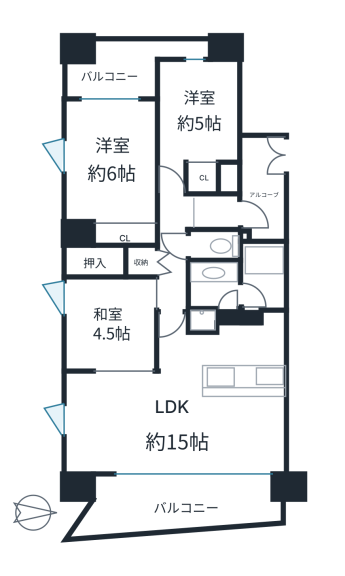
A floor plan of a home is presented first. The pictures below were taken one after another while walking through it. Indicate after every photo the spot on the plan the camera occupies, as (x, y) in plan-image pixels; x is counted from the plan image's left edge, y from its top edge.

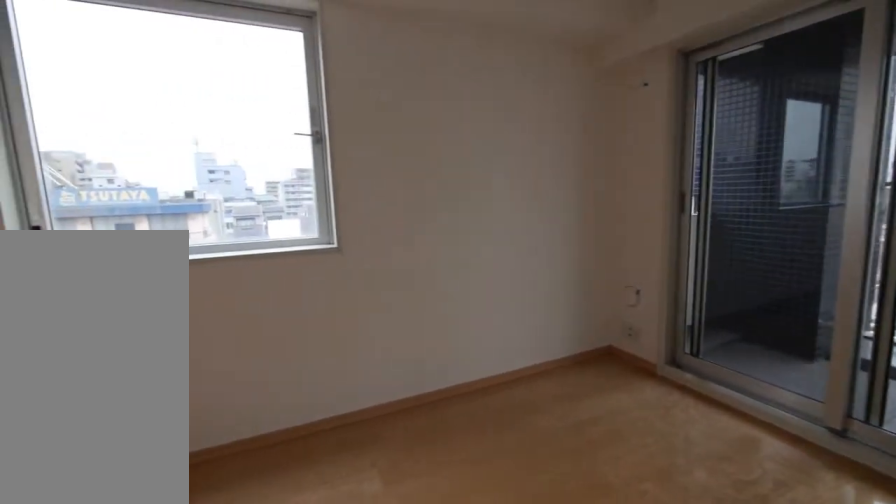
(99, 189)
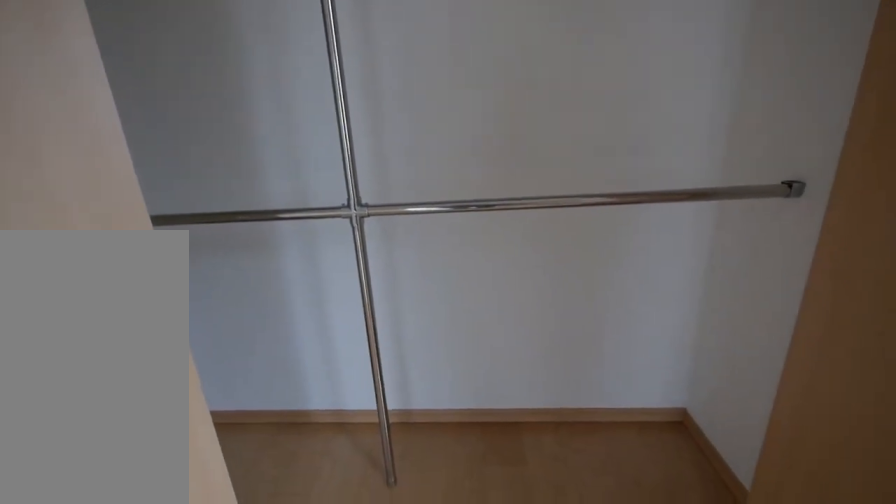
(99, 189)
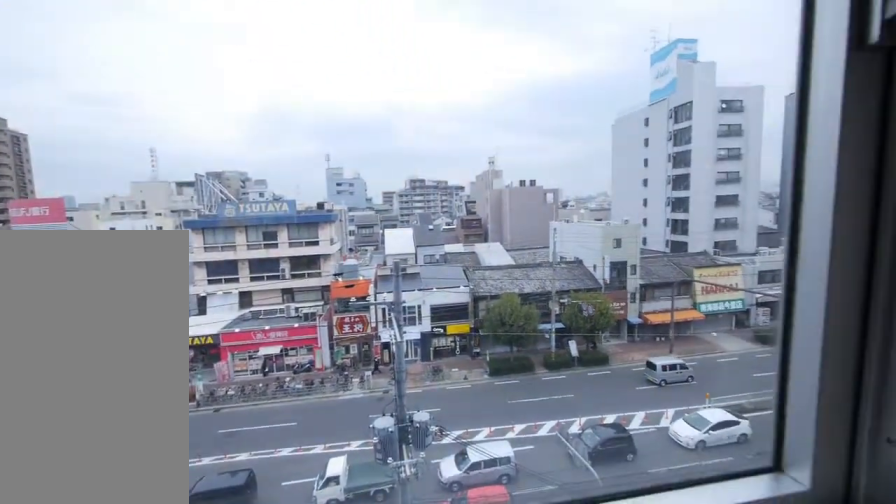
(99, 189)
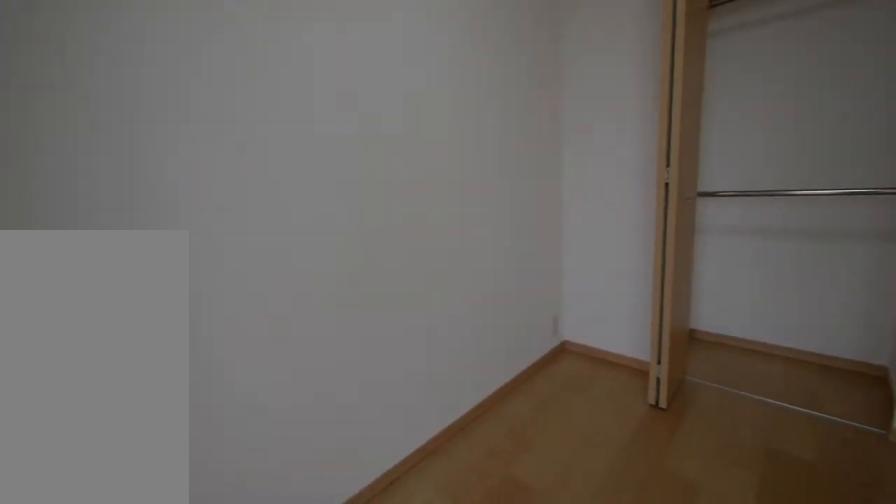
(202, 107)
